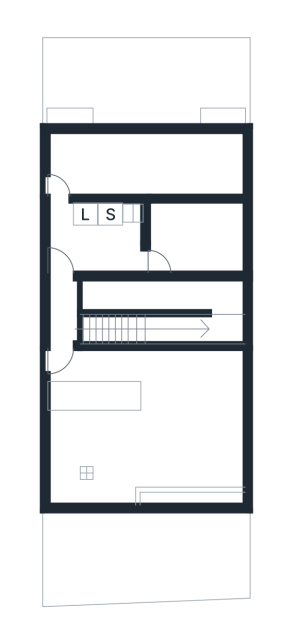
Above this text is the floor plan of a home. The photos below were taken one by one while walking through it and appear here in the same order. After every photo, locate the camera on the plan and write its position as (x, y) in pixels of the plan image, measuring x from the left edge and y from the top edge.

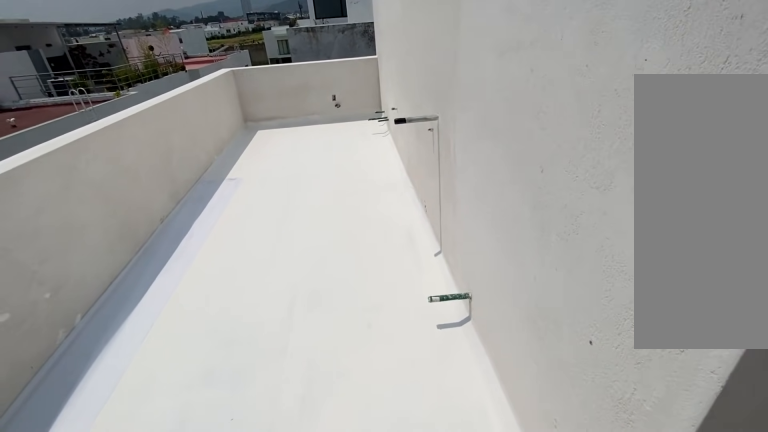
(57, 189)
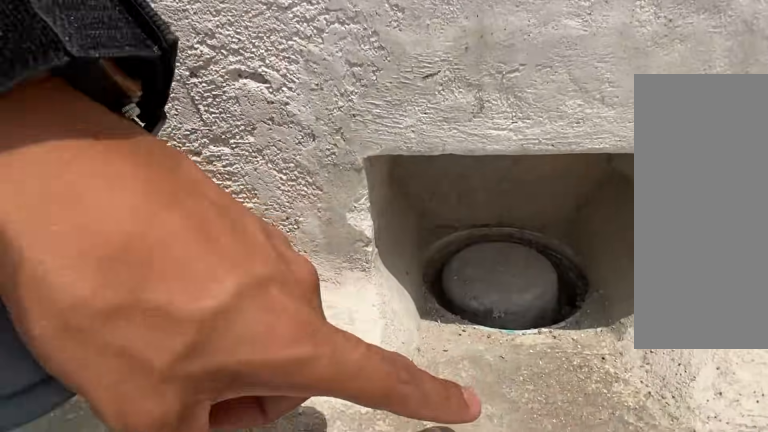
(56, 149)
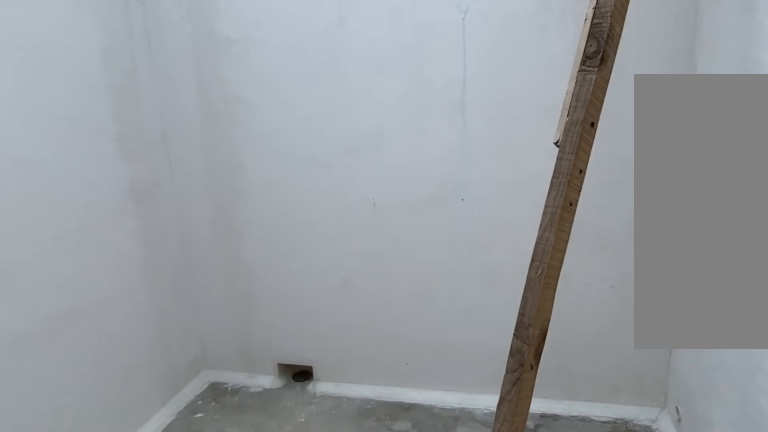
(142, 254)
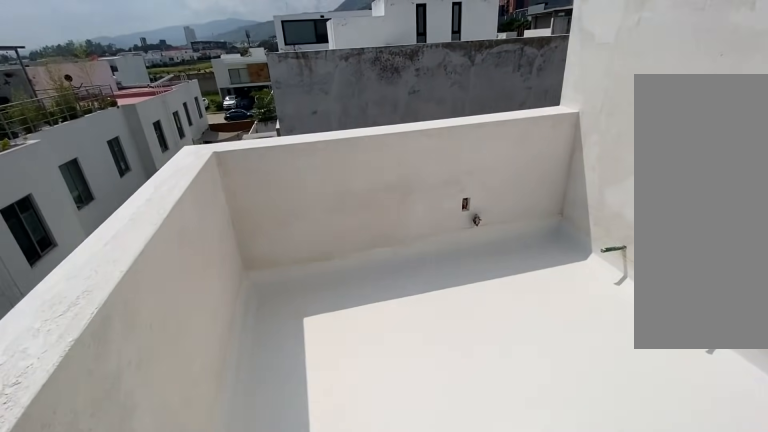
(149, 157)
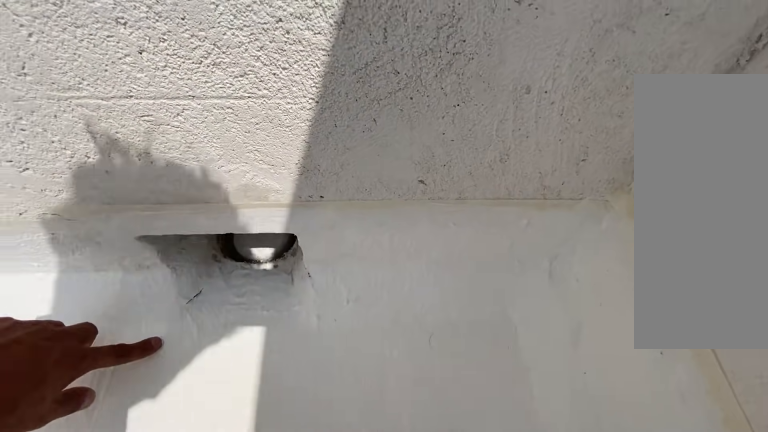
(56, 146)
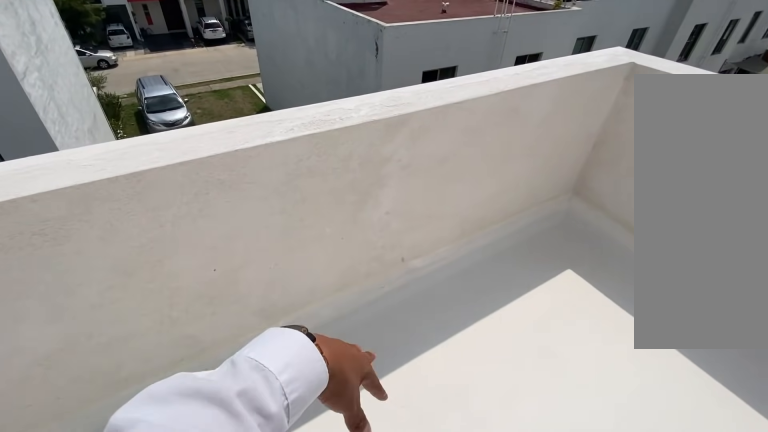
(204, 162)
